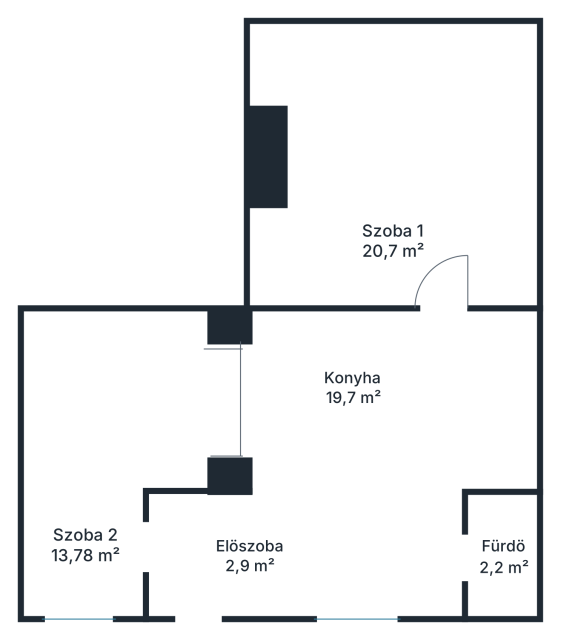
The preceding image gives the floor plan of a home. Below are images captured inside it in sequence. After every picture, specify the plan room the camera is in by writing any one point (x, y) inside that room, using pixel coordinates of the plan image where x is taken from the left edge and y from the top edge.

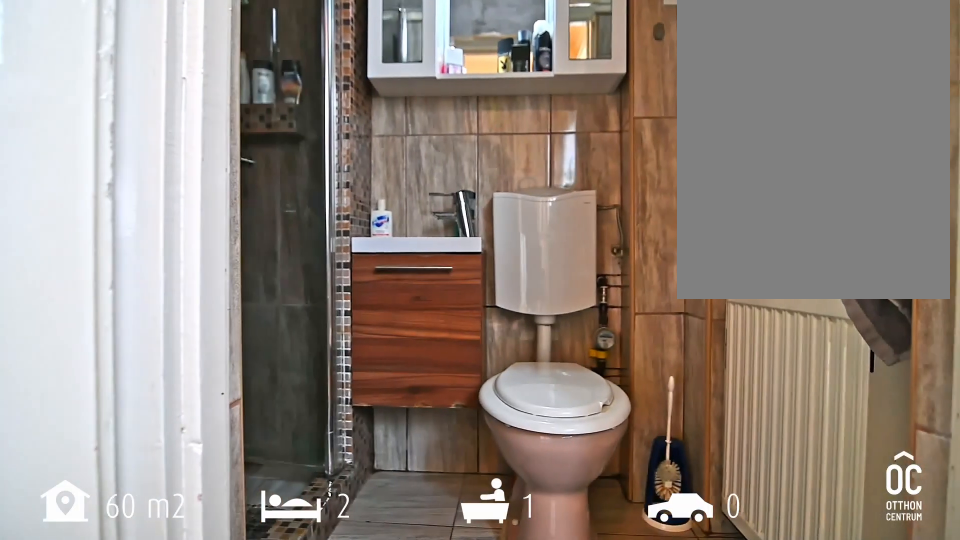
(502, 555)
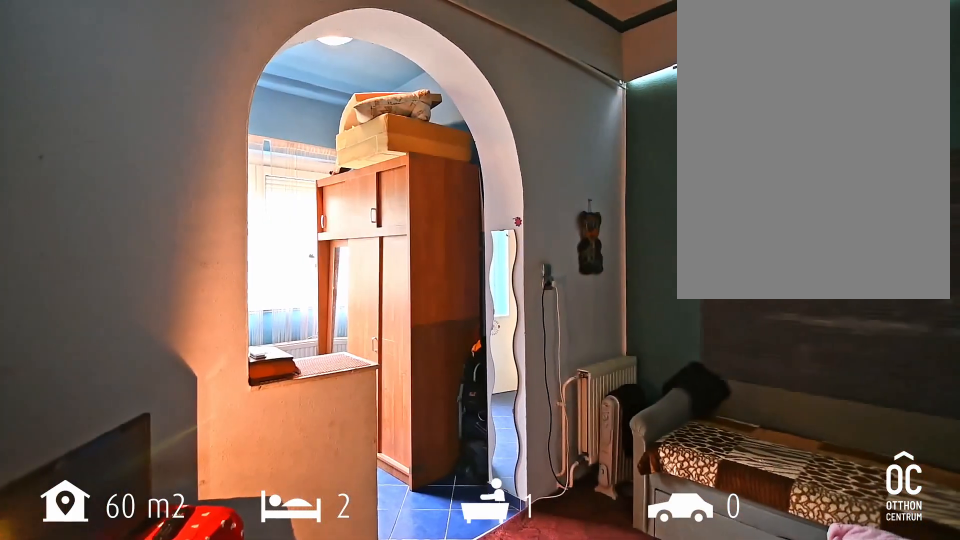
(92, 485)
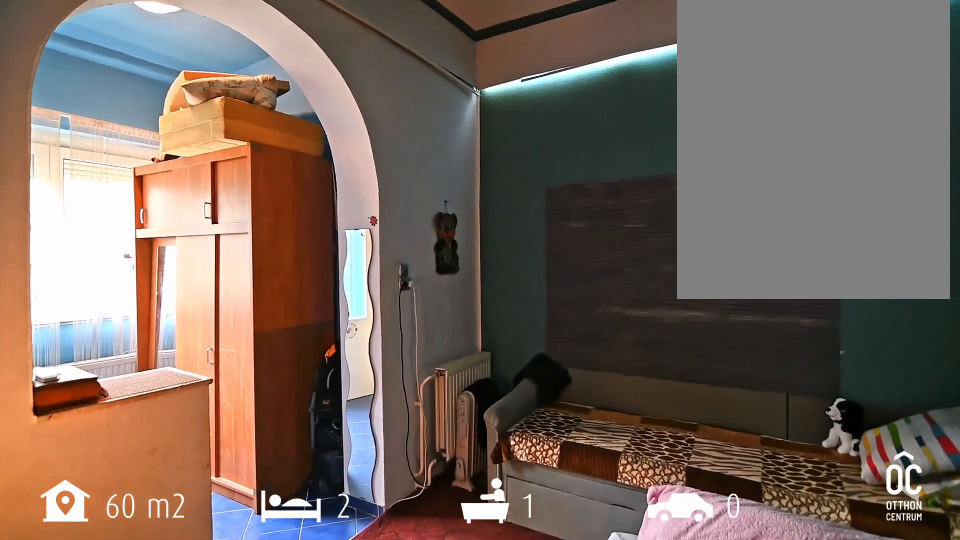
(92, 485)
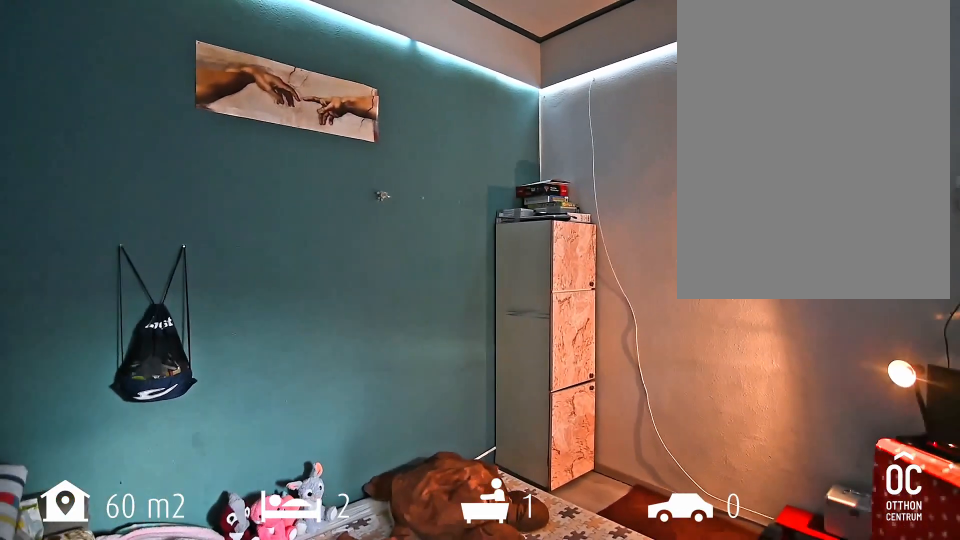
(92, 485)
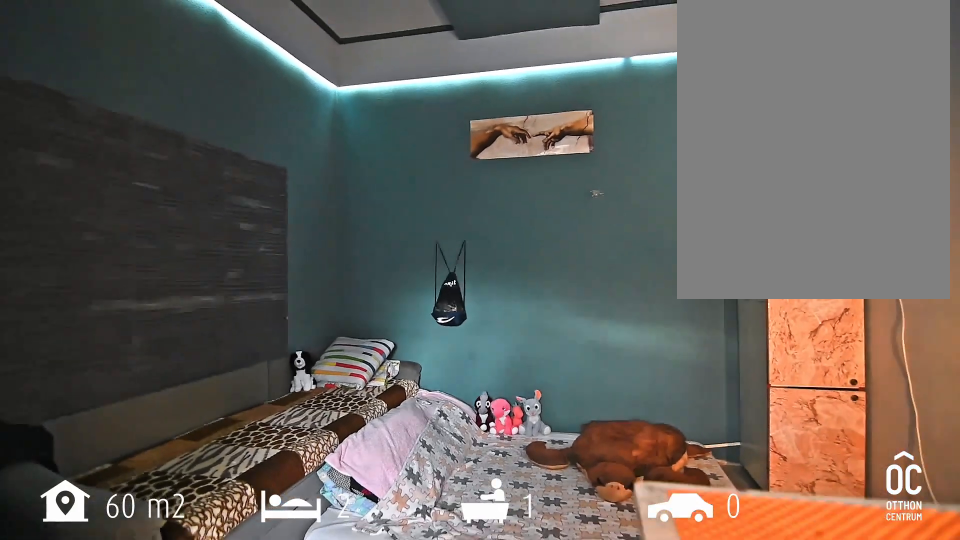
(92, 485)
